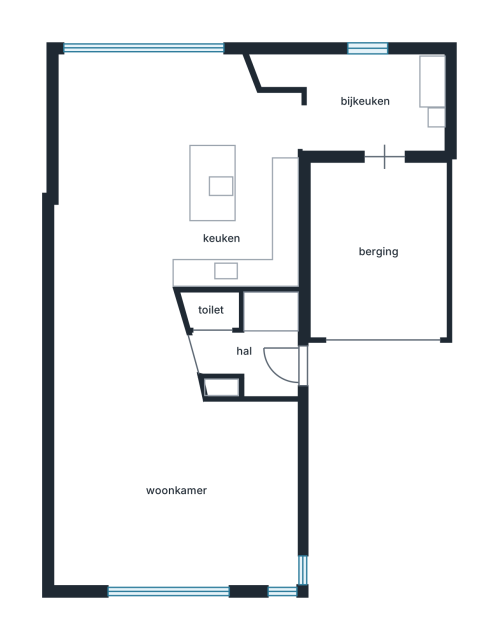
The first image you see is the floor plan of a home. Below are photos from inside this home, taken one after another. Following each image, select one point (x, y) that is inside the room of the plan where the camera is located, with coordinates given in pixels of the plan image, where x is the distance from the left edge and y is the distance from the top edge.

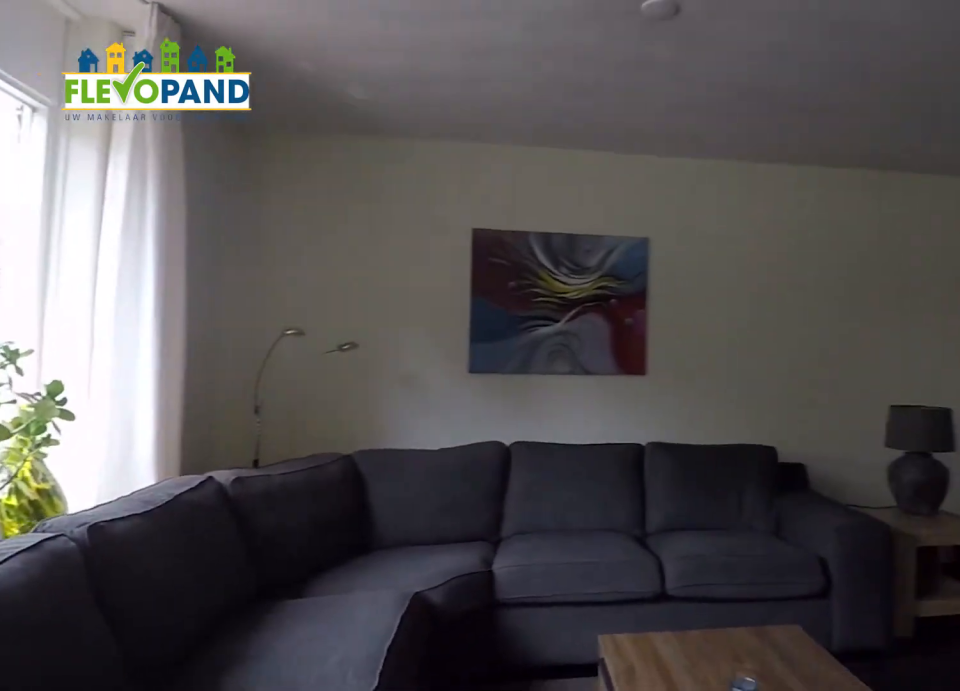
(134, 423)
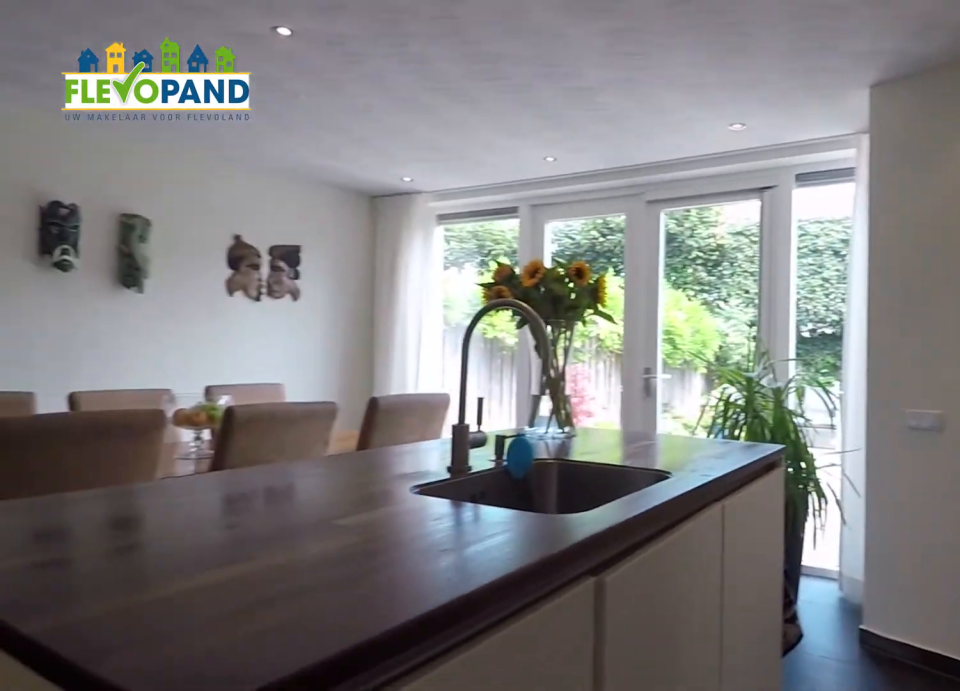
(174, 171)
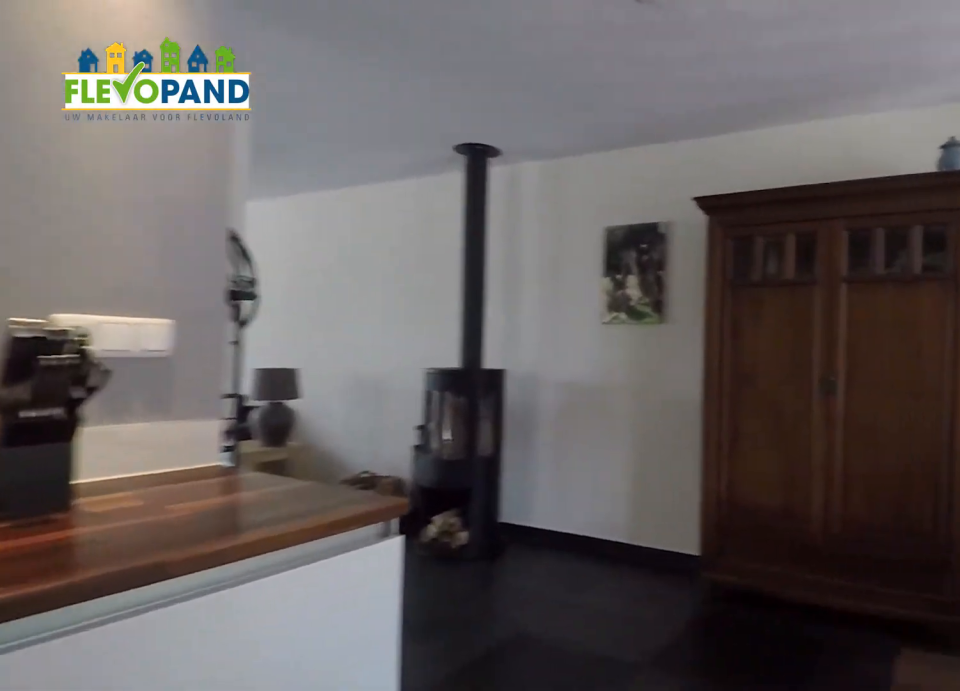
(174, 171)
